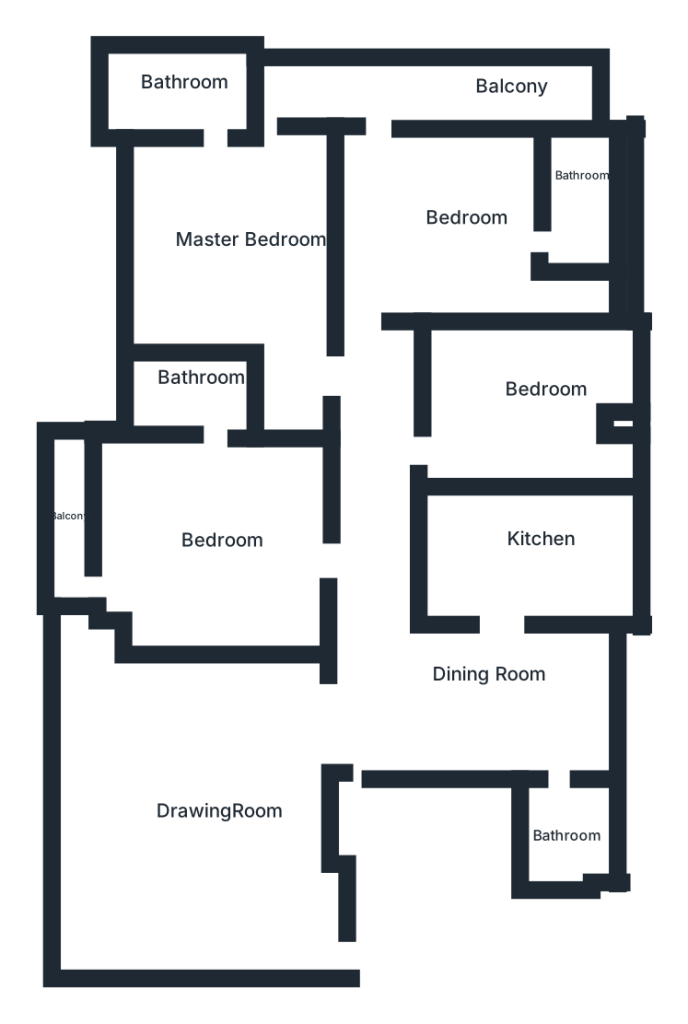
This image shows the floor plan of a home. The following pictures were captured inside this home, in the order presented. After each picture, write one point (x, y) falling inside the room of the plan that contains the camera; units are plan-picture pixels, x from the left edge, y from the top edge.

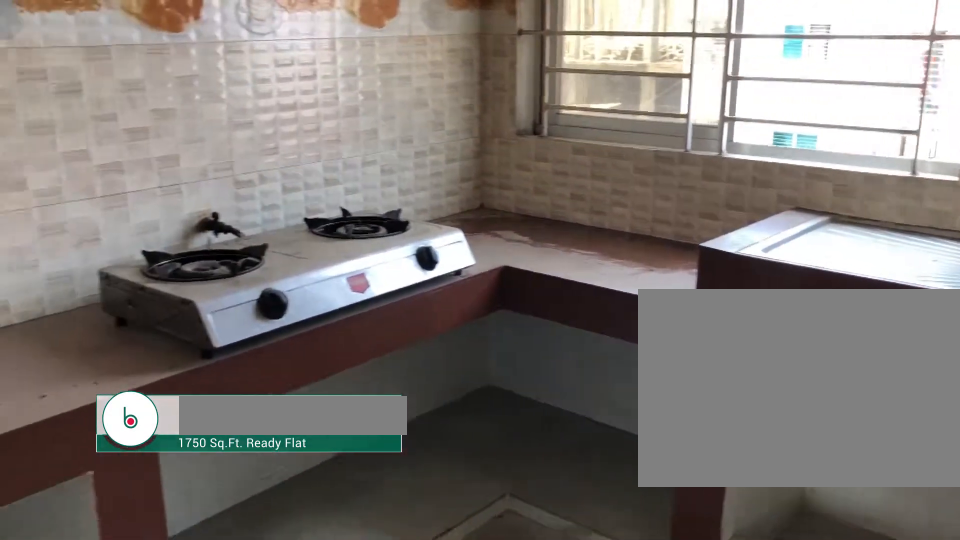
(526, 560)
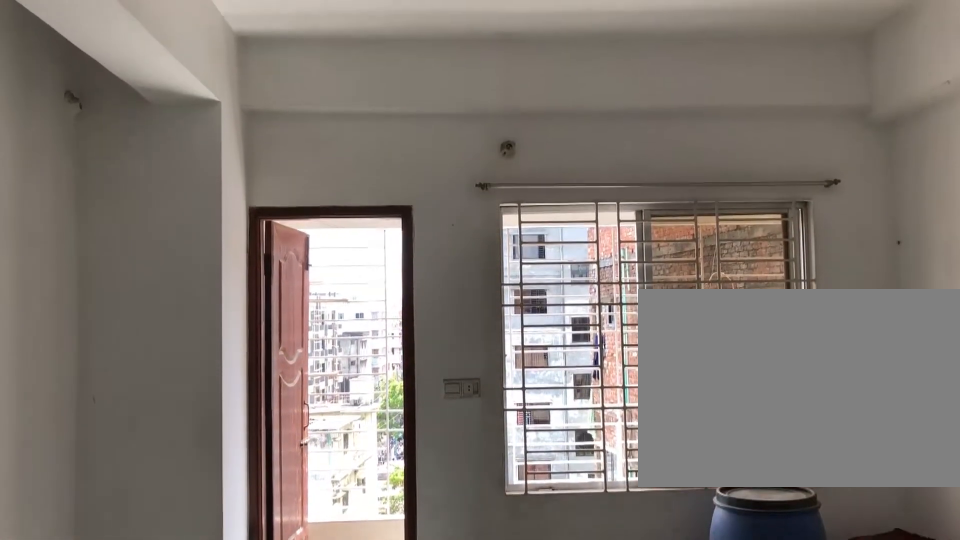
(213, 560)
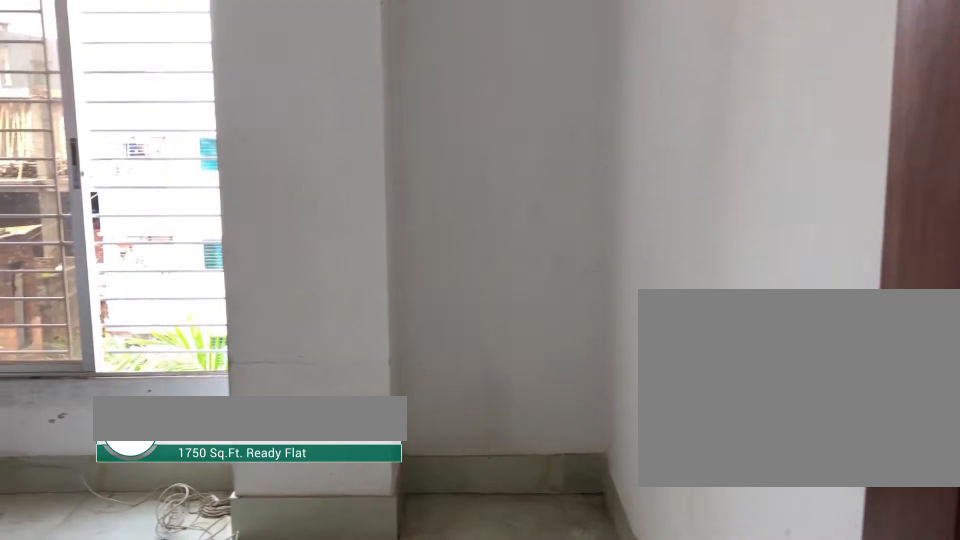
(557, 421)
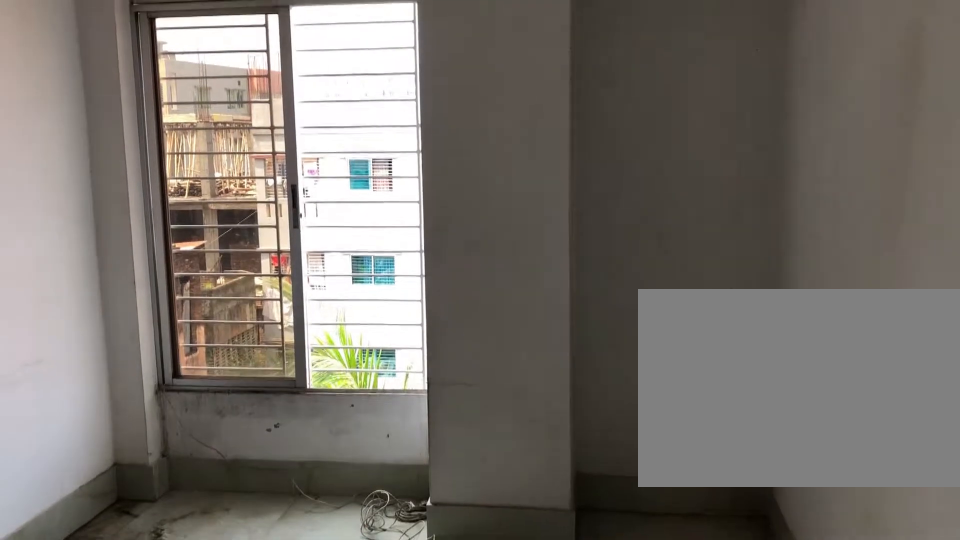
(557, 420)
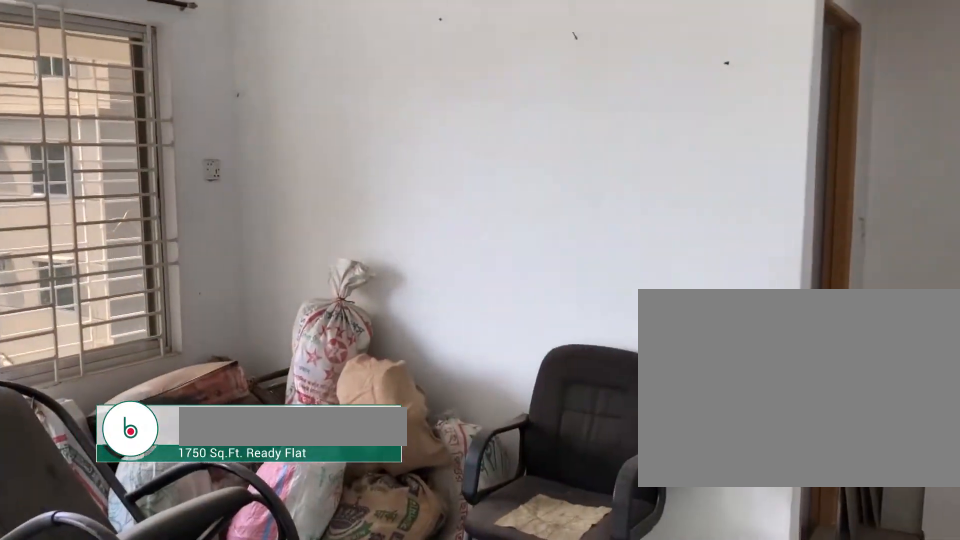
(450, 224)
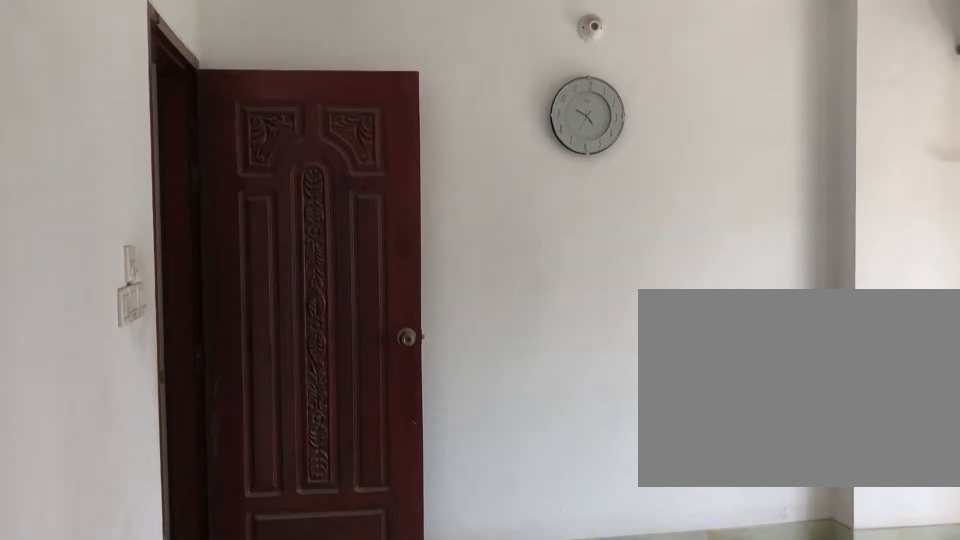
(449, 225)
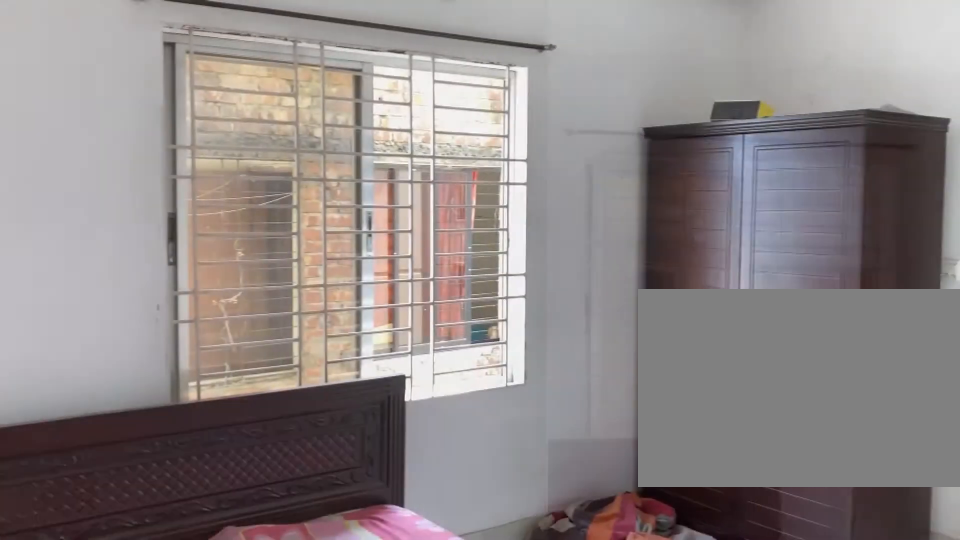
(222, 280)
